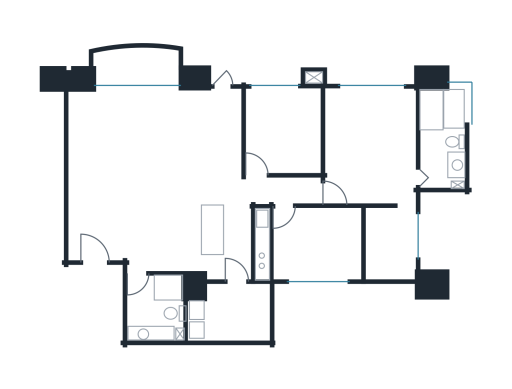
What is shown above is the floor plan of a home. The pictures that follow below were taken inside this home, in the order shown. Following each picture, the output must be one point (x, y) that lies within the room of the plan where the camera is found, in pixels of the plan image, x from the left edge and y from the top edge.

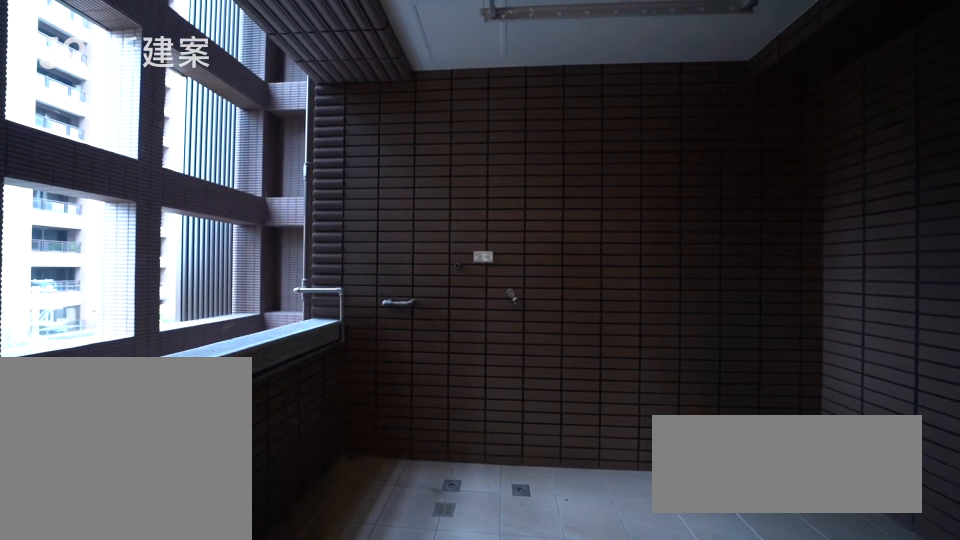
(238, 314)
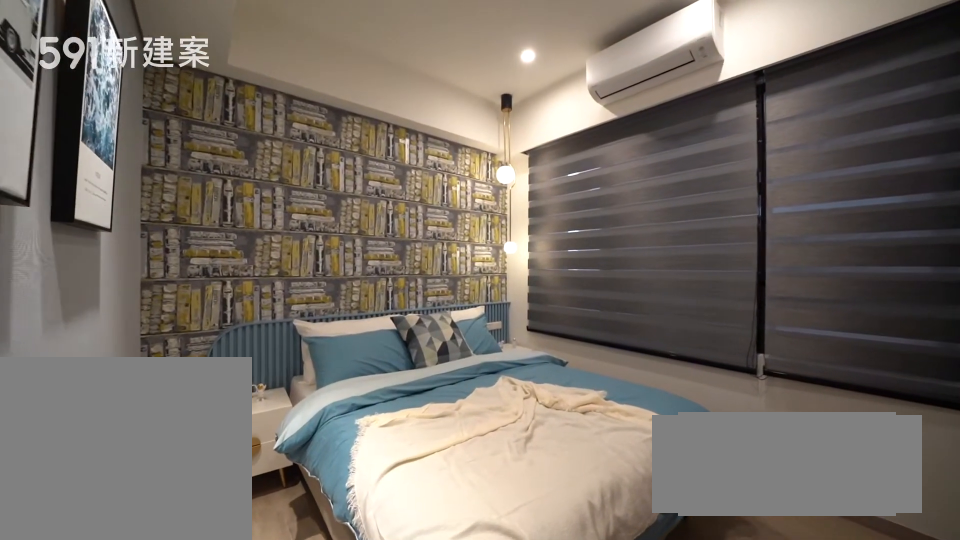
(319, 245)
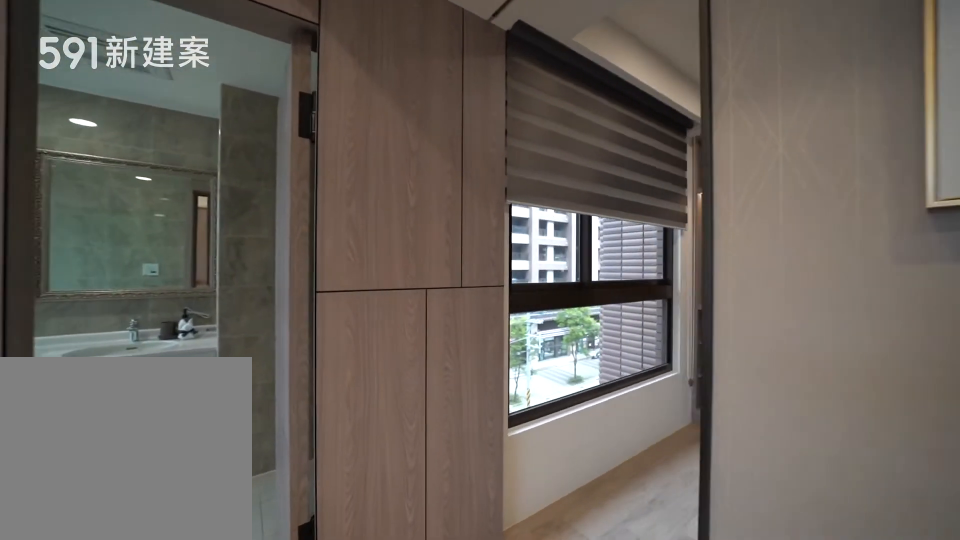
(376, 169)
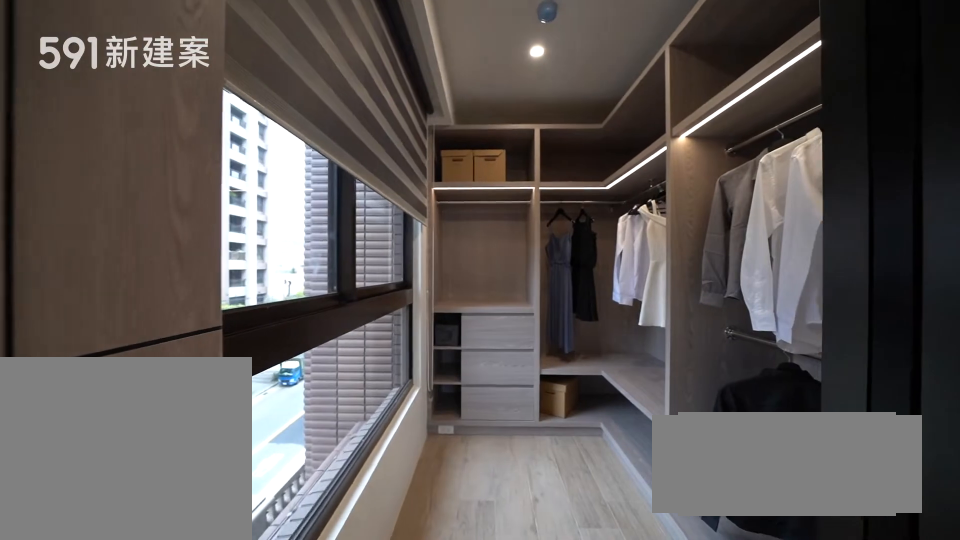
(376, 169)
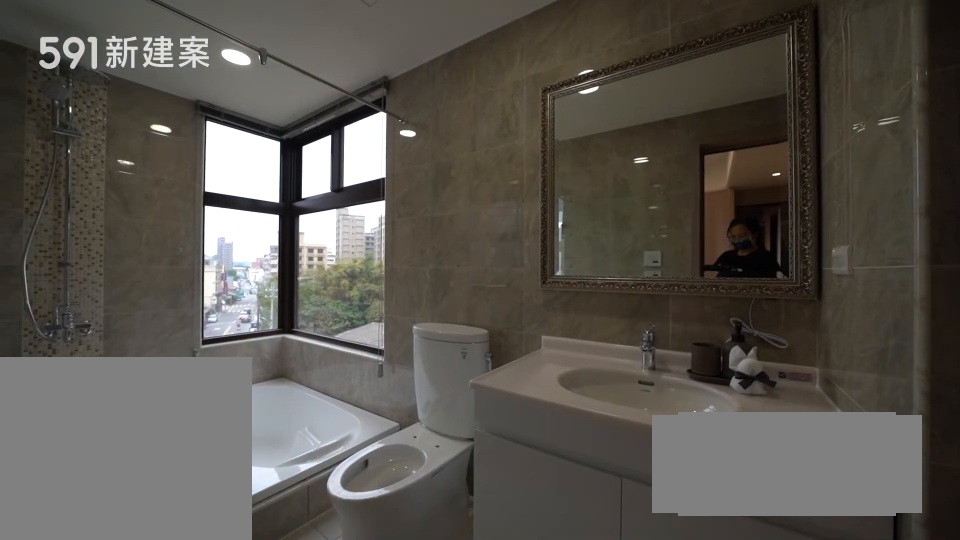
(443, 132)
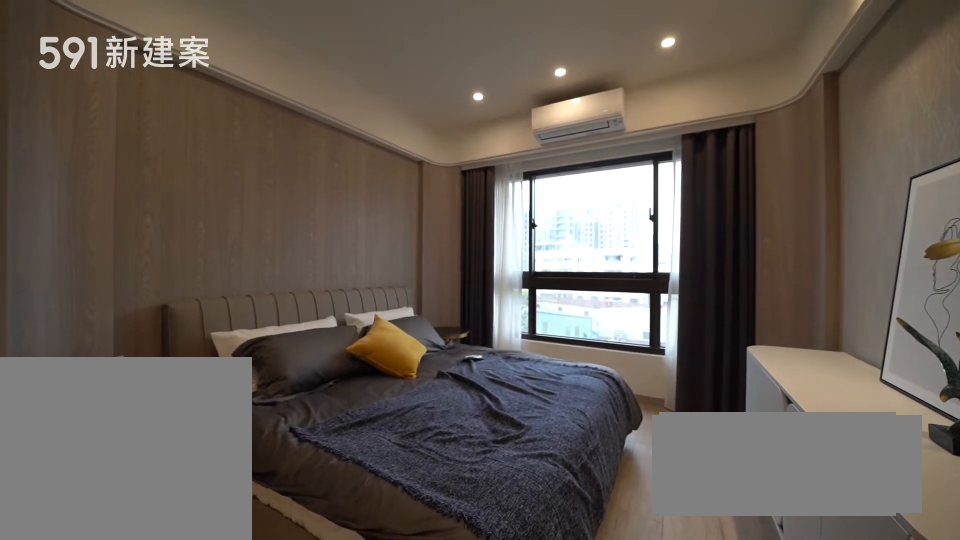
(377, 170)
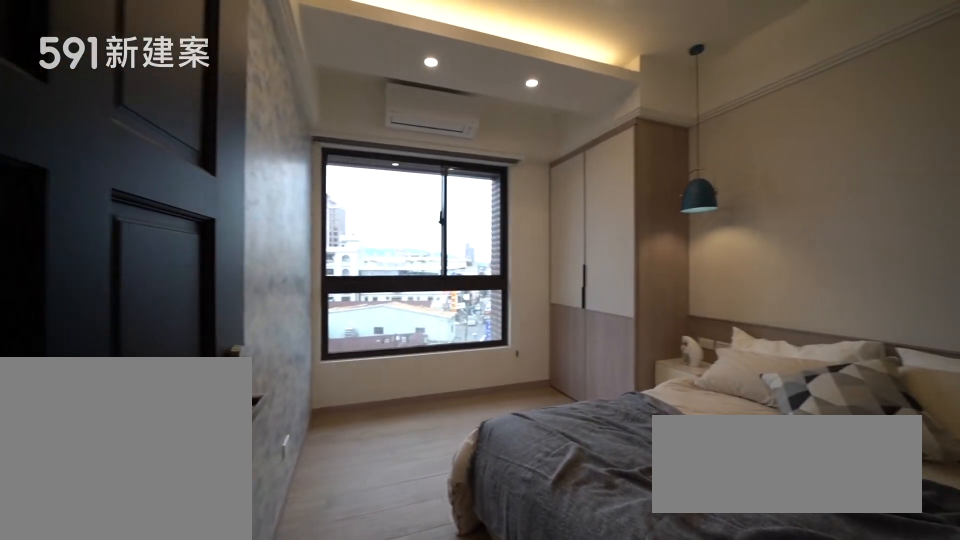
(285, 129)
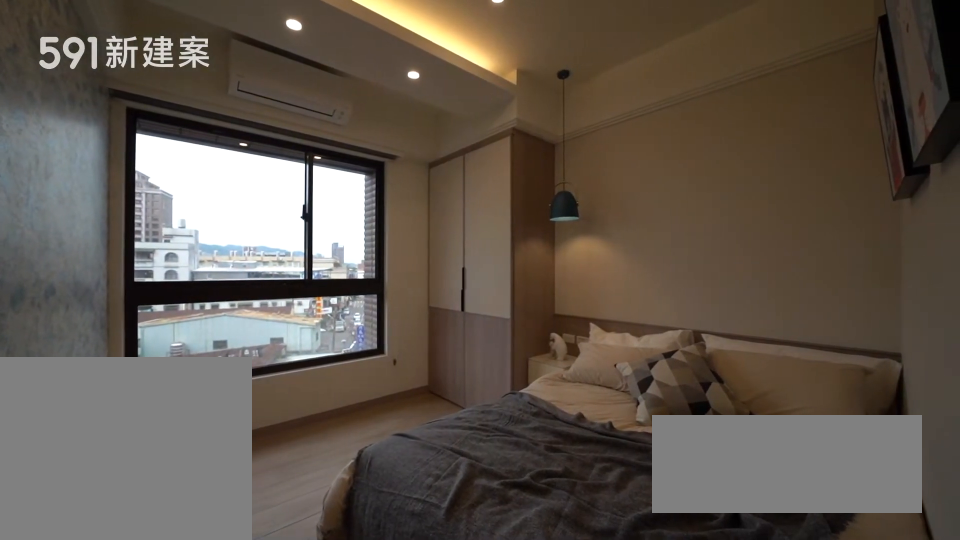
(285, 129)
